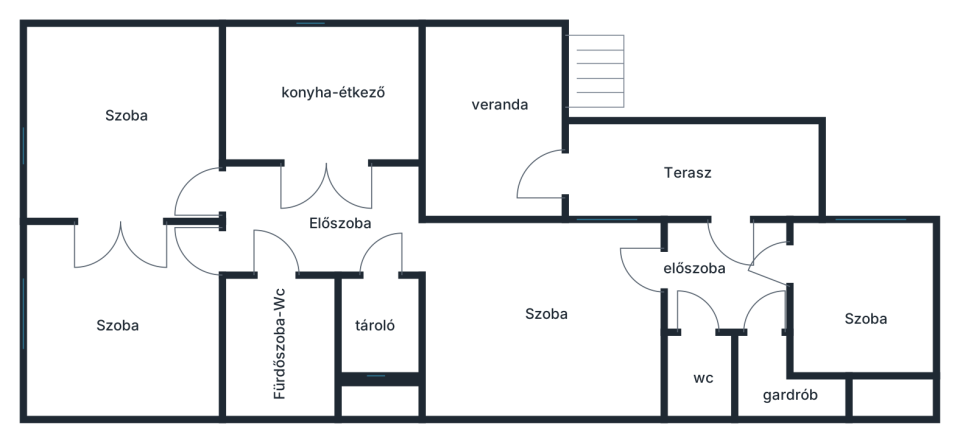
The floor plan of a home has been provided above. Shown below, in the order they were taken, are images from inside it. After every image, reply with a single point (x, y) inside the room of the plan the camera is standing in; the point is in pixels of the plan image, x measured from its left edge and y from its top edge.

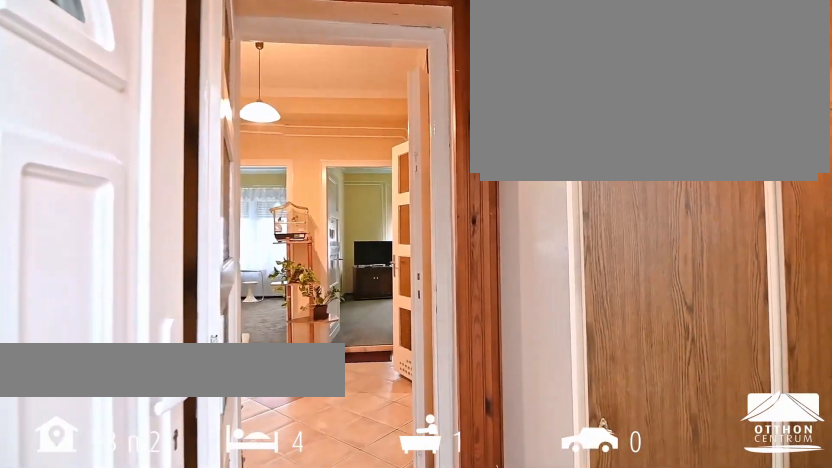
(447, 202)
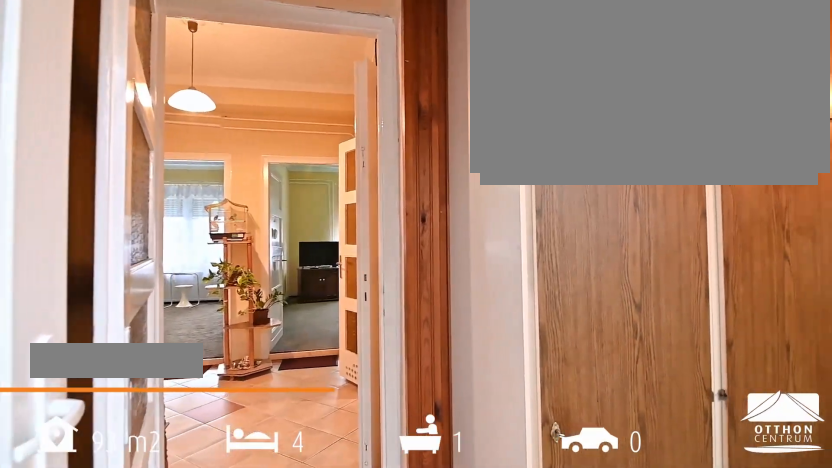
(447, 201)
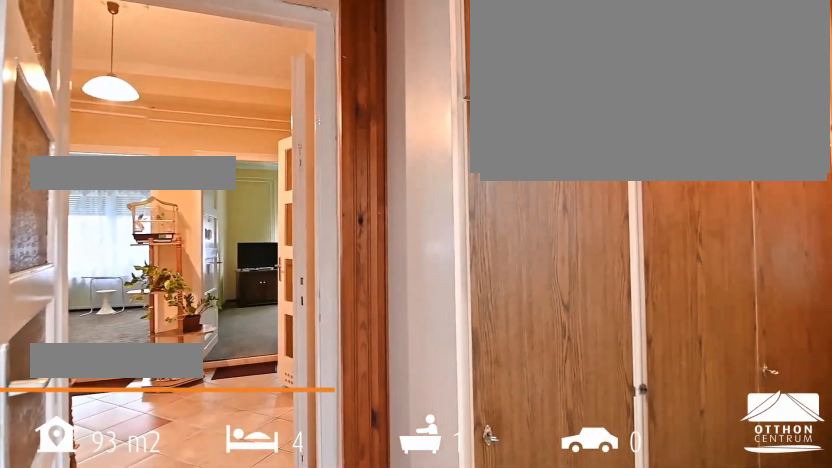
(490, 124)
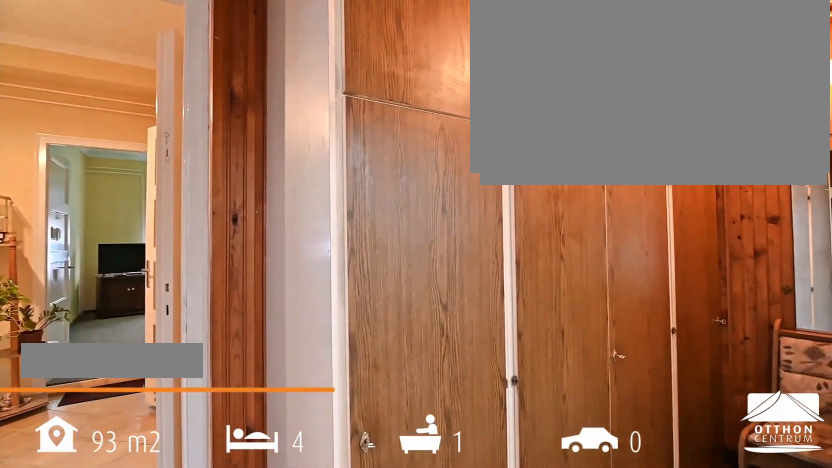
(447, 202)
